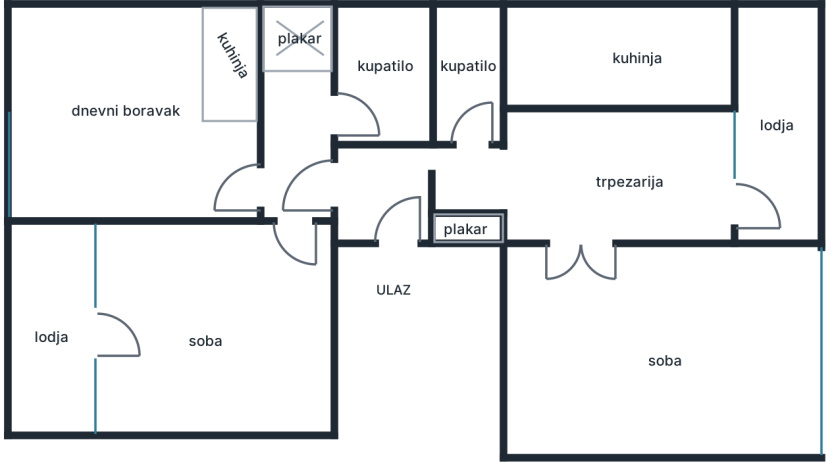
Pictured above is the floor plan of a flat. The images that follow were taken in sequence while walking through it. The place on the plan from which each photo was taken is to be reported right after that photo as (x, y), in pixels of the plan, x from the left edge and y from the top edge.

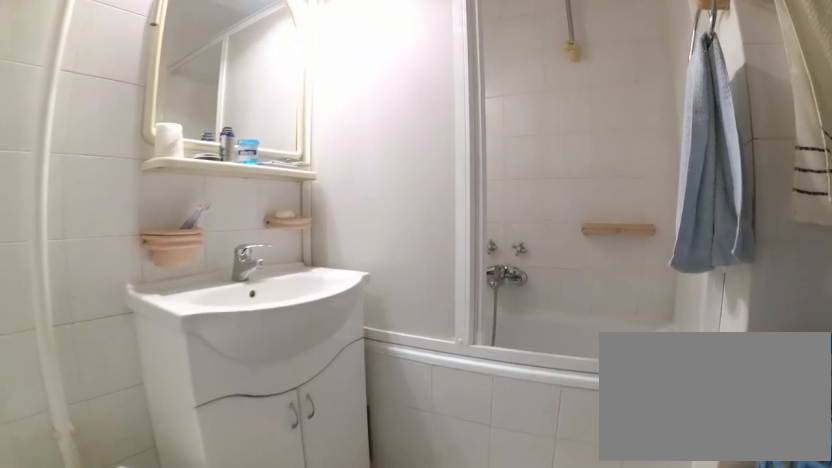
(355, 129)
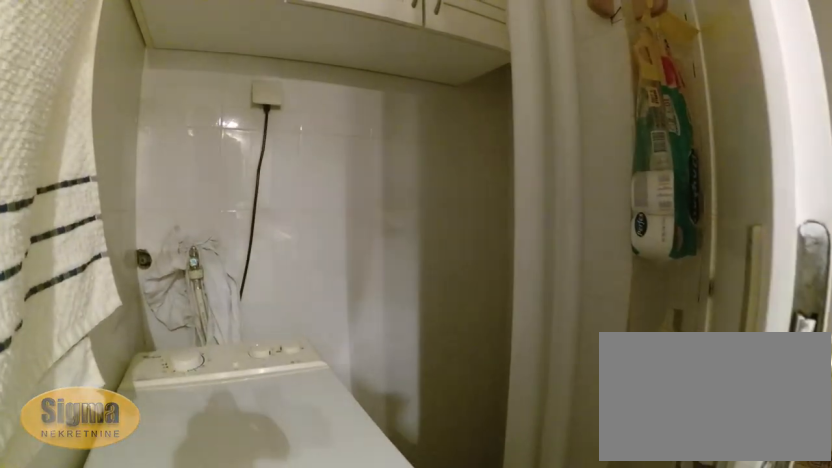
(411, 88)
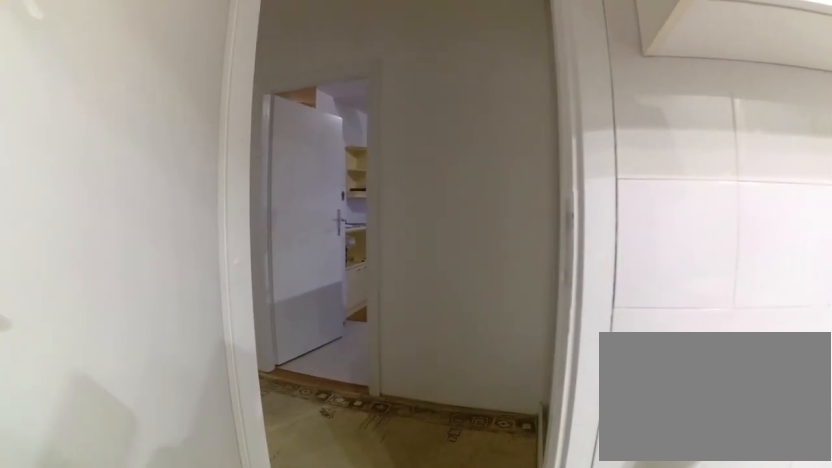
(377, 97)
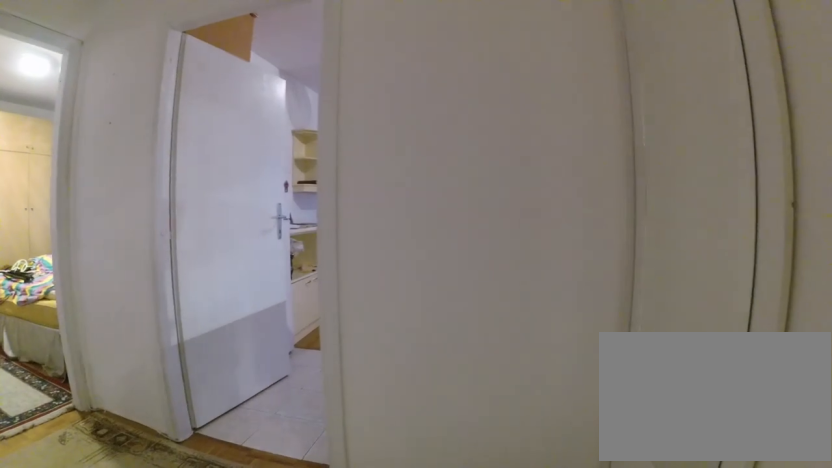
(336, 97)
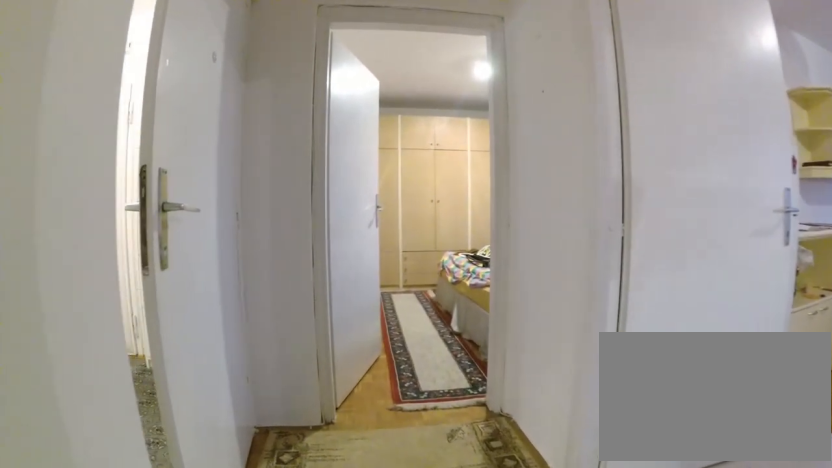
(302, 90)
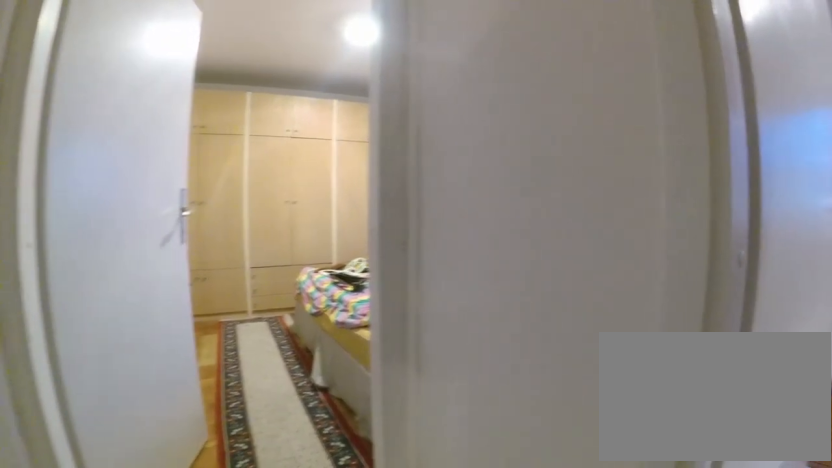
(308, 143)
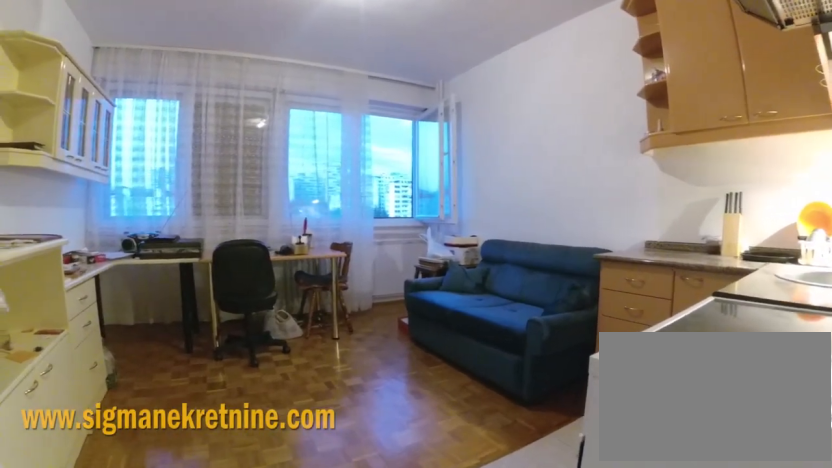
(276, 197)
